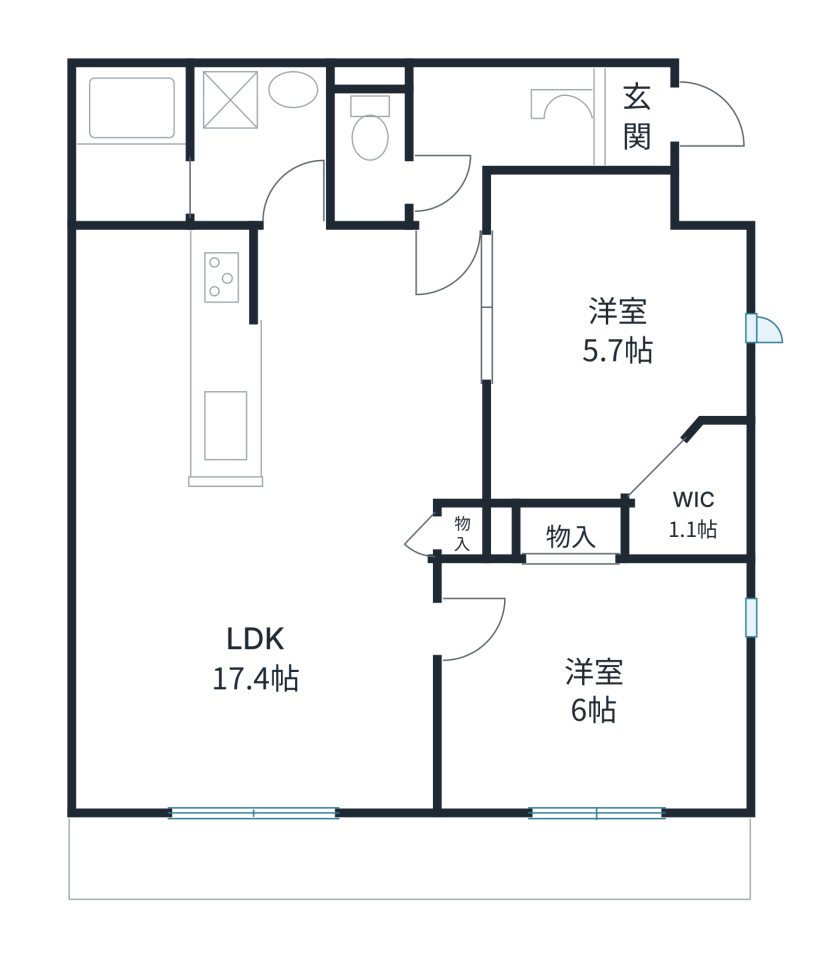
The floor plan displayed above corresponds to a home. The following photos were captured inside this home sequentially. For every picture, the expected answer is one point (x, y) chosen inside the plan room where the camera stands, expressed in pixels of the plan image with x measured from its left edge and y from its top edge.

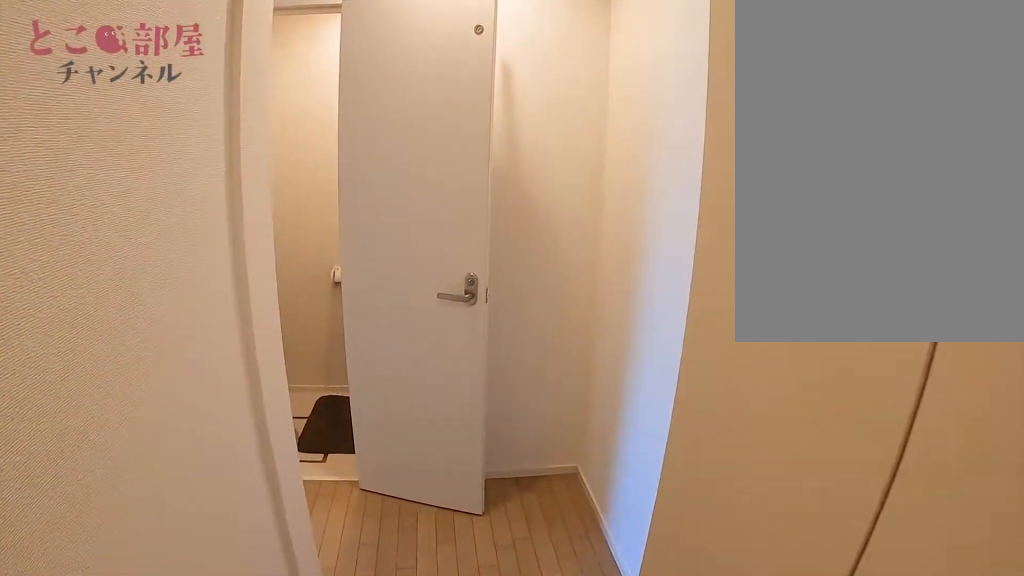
(491, 117)
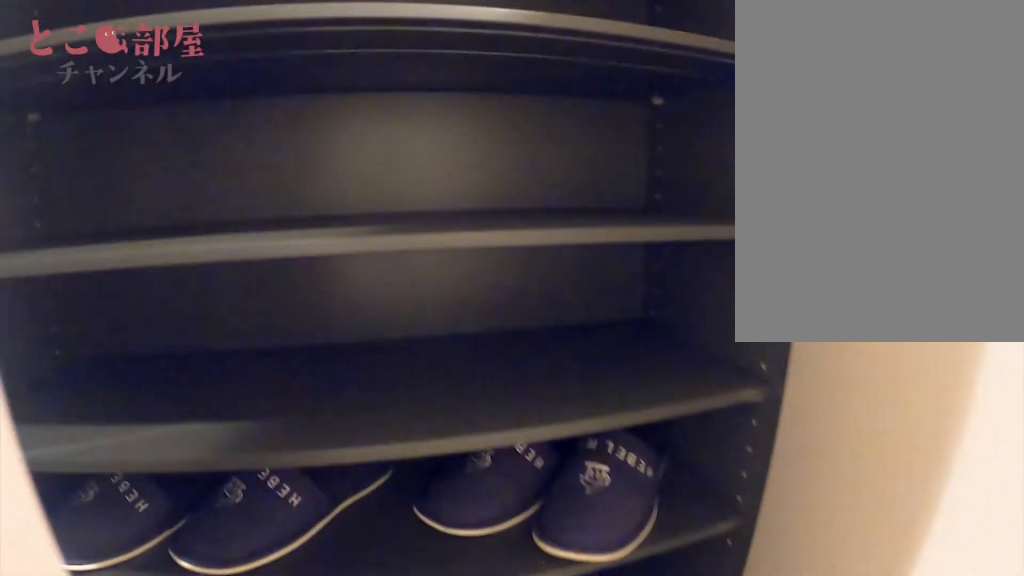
(489, 117)
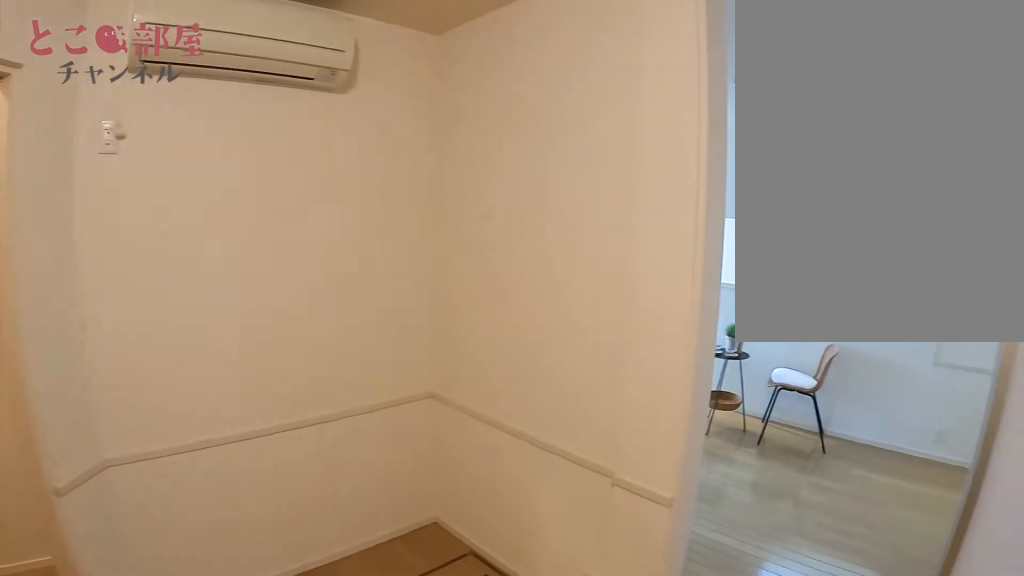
(622, 409)
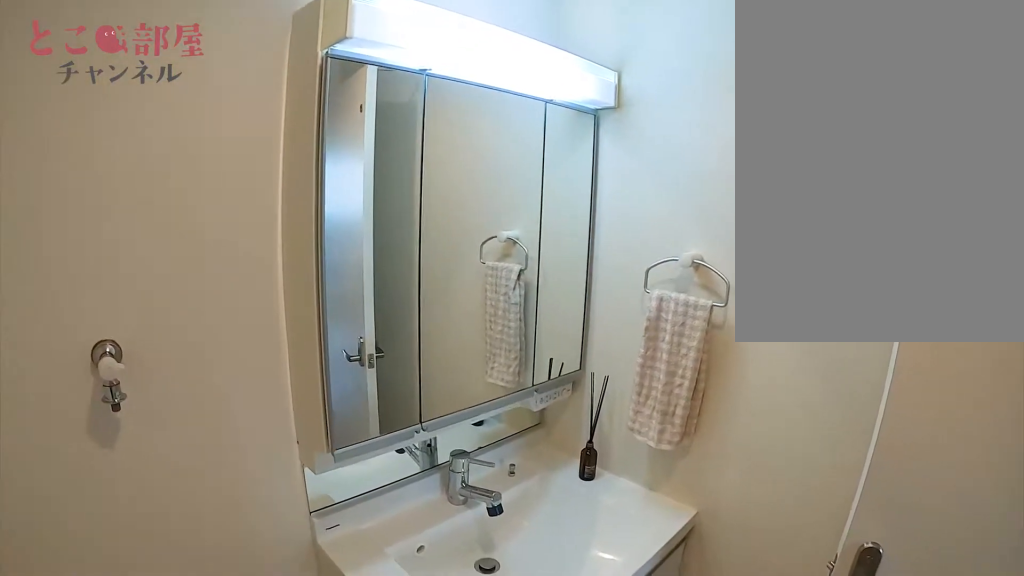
(235, 178)
